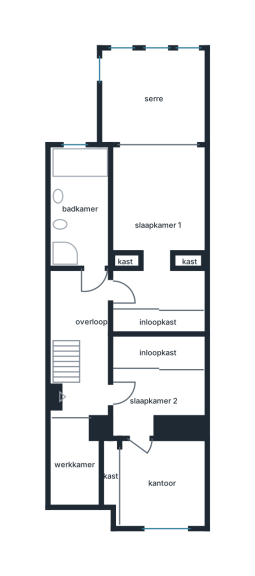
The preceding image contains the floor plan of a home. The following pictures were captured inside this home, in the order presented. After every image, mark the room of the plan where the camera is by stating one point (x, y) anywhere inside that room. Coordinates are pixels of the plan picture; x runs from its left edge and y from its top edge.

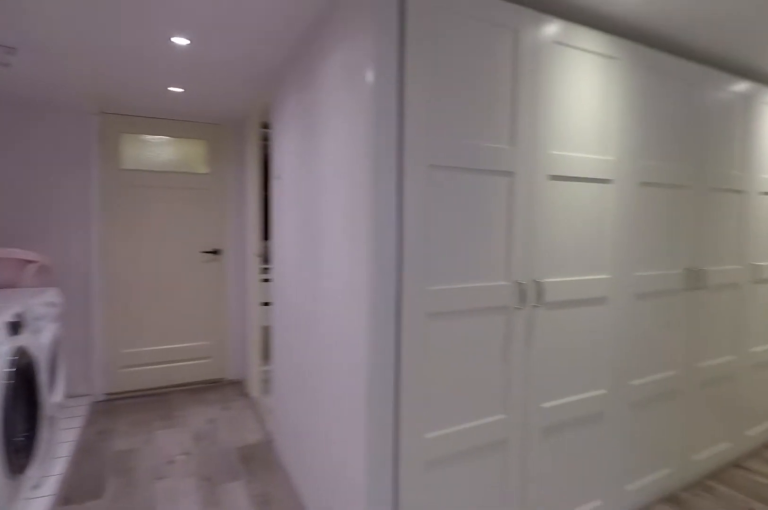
(85, 350)
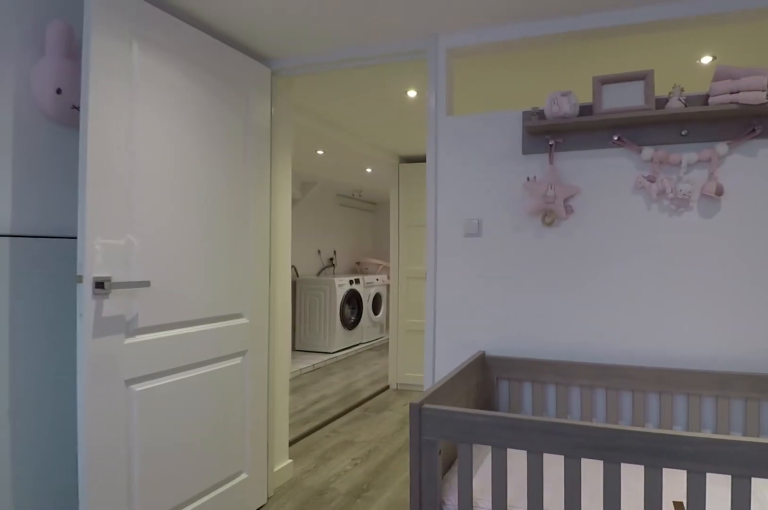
(162, 483)
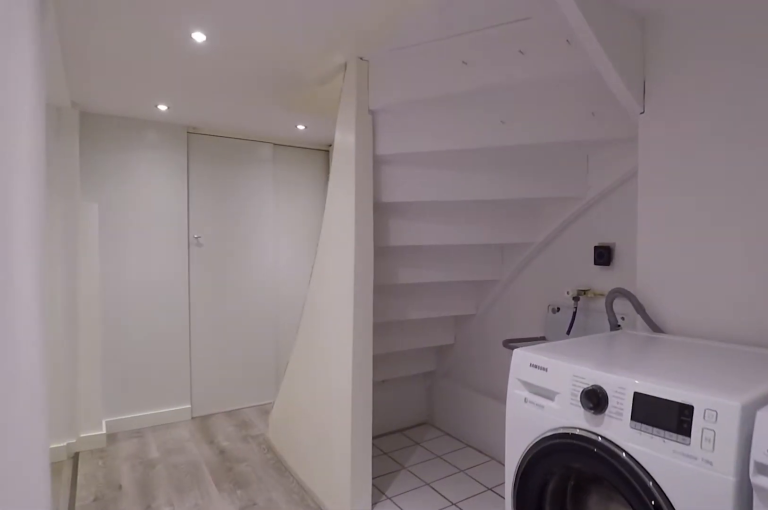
(86, 350)
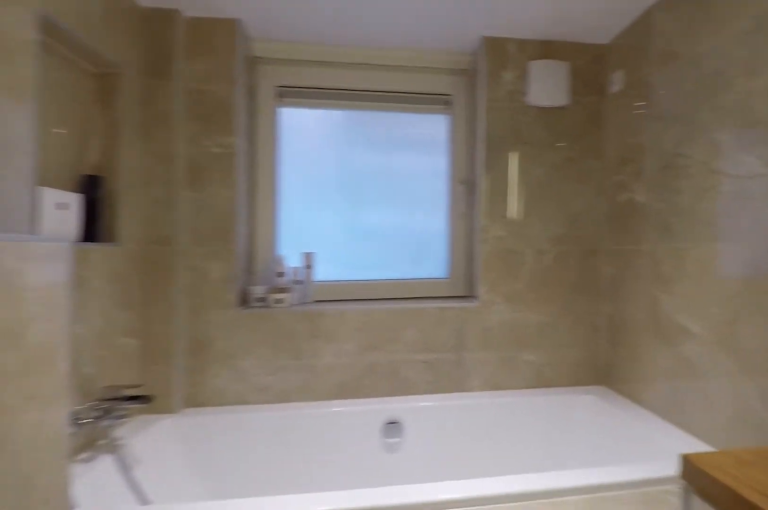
(80, 208)
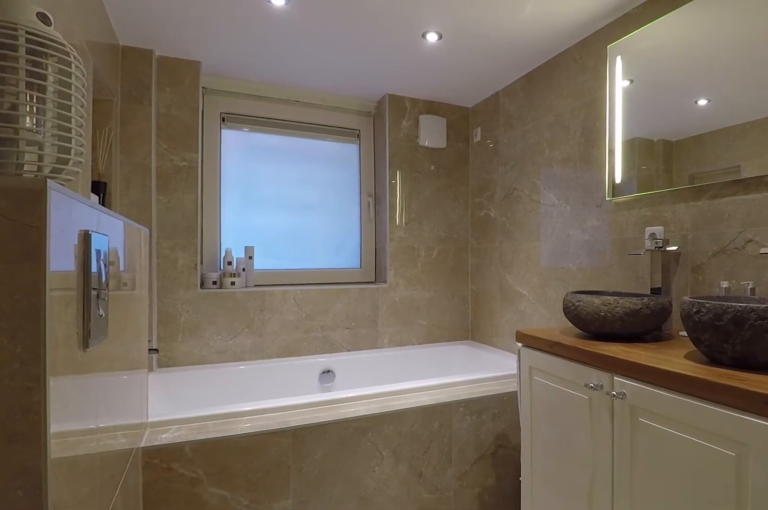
(80, 208)
